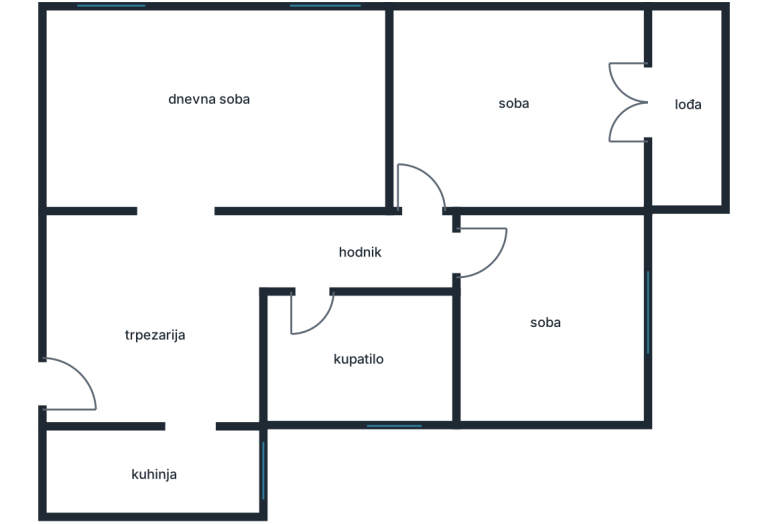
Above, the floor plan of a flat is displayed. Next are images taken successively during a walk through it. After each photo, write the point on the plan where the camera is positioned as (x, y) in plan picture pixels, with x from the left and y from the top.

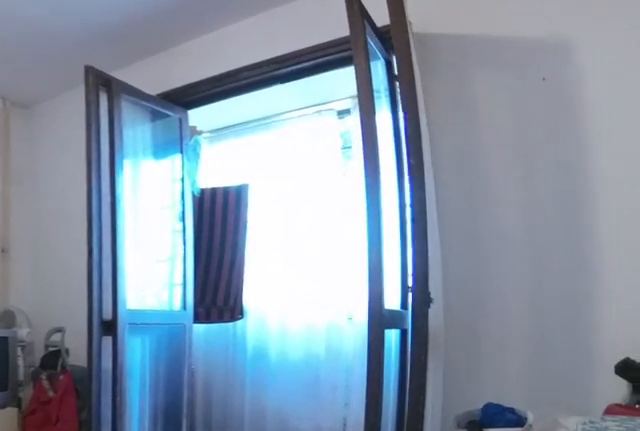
(448, 196)
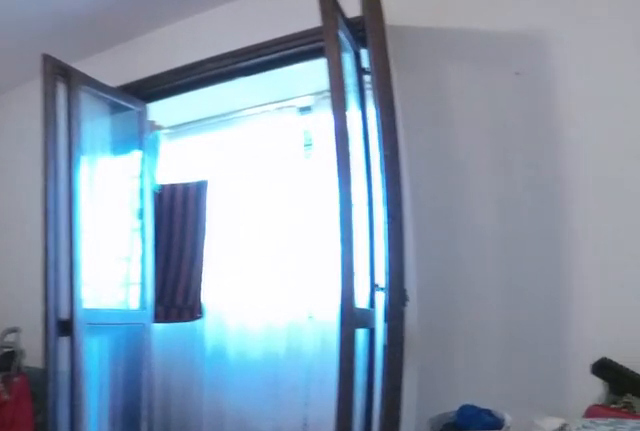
(456, 191)
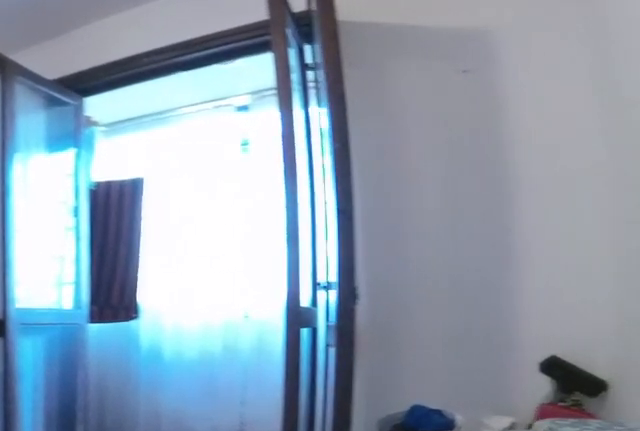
(465, 186)
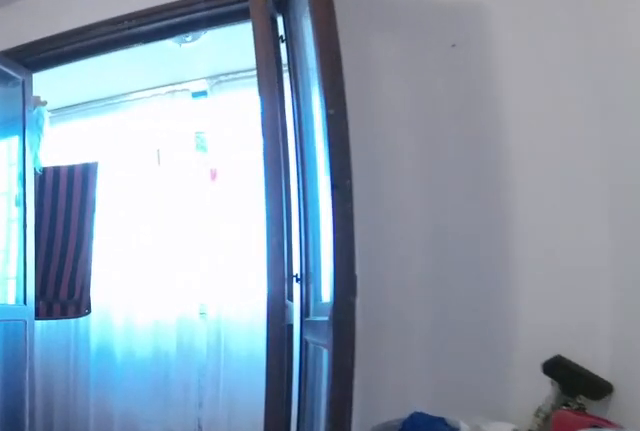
(482, 177)
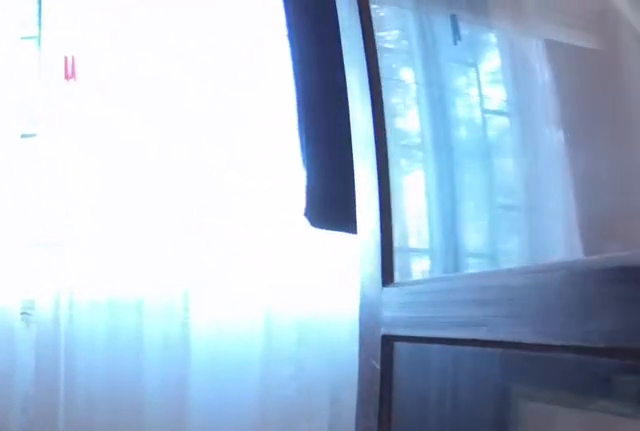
(573, 129)
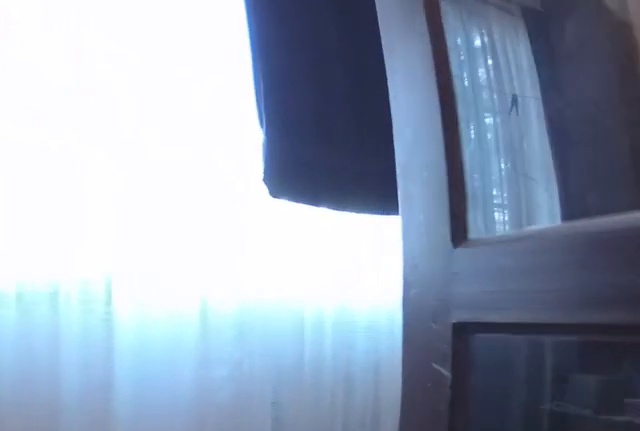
(592, 119)
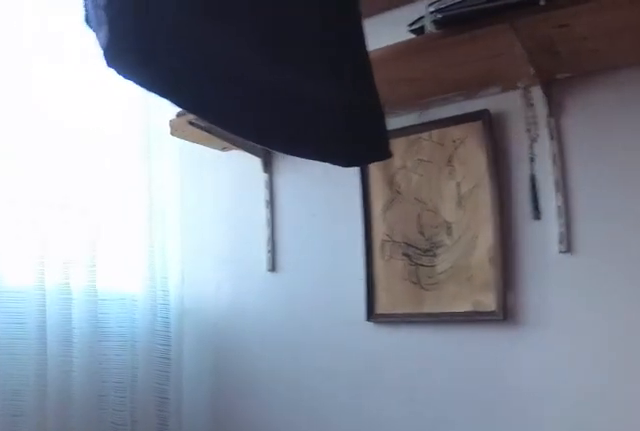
(640, 130)
